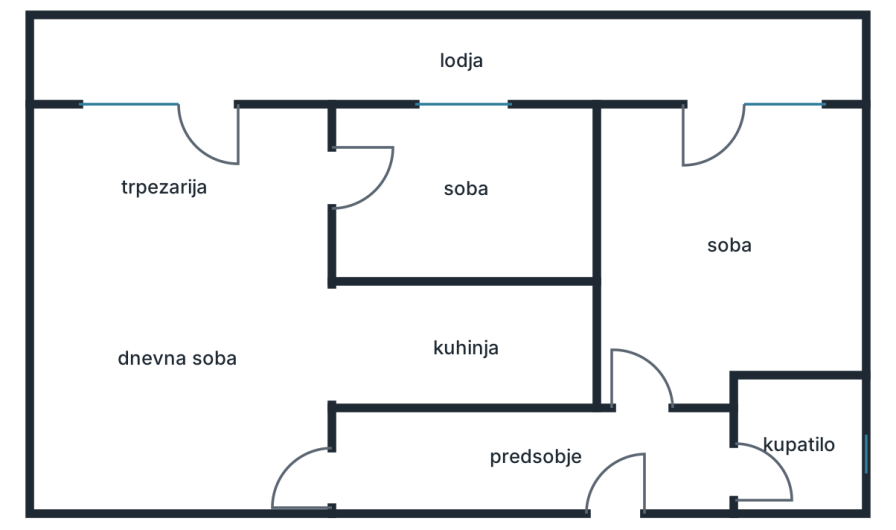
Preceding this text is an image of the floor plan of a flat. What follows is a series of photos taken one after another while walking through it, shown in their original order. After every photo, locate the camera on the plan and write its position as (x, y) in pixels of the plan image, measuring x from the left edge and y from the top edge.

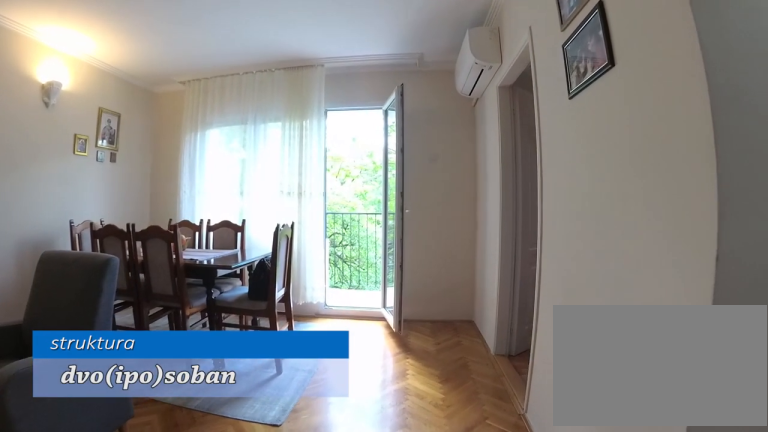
(300, 381)
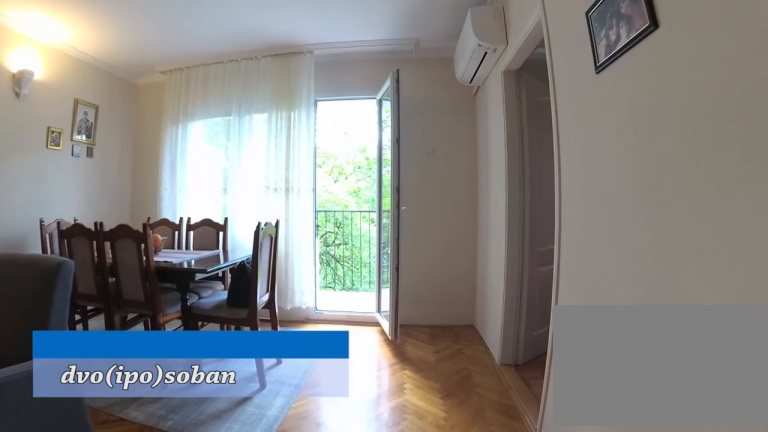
(299, 364)
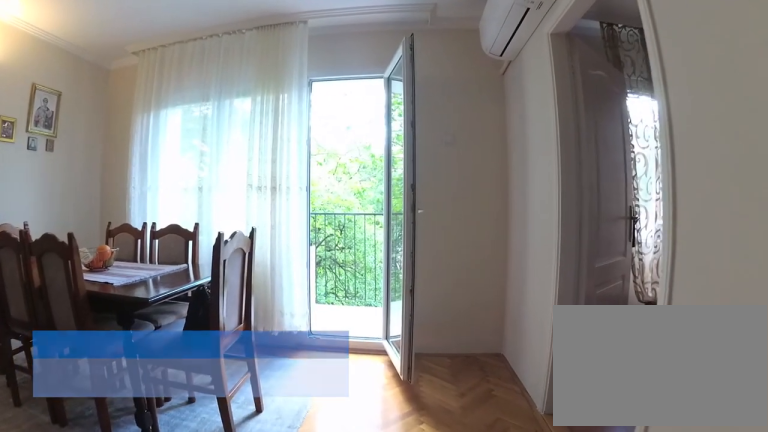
(300, 315)
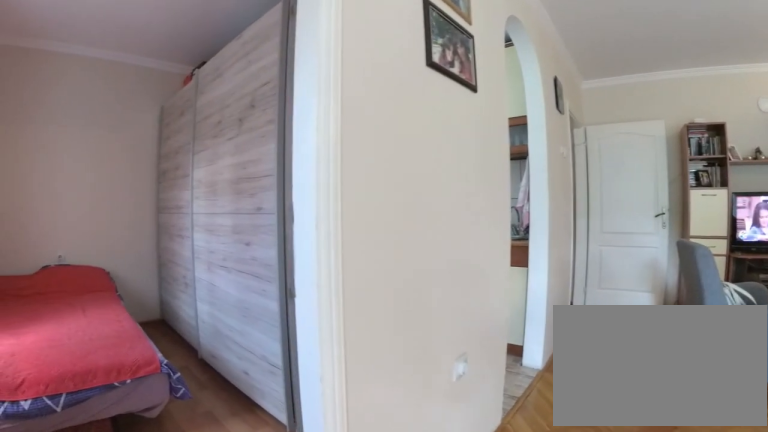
(228, 190)
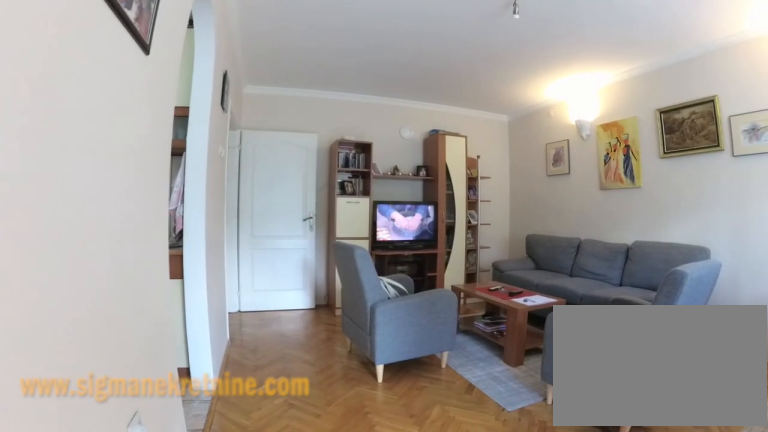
(293, 172)
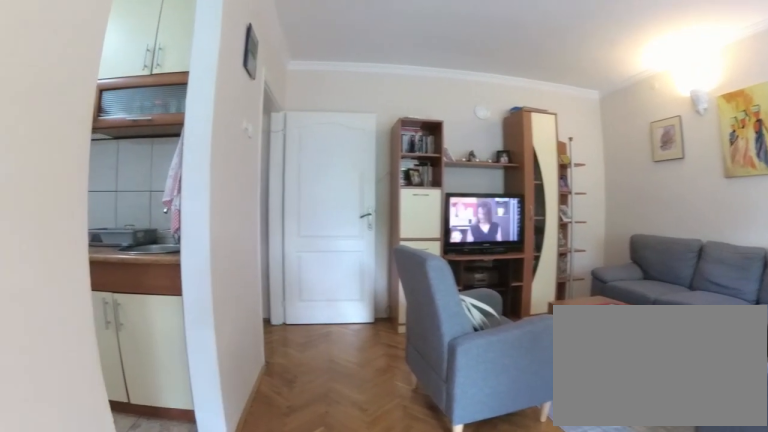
(297, 225)
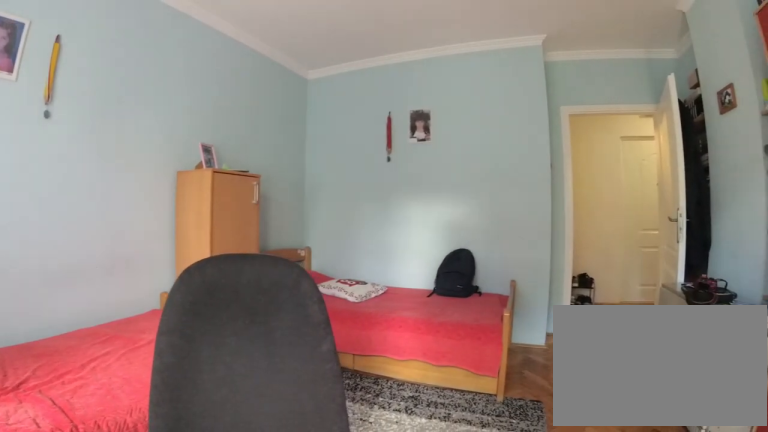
(650, 160)
